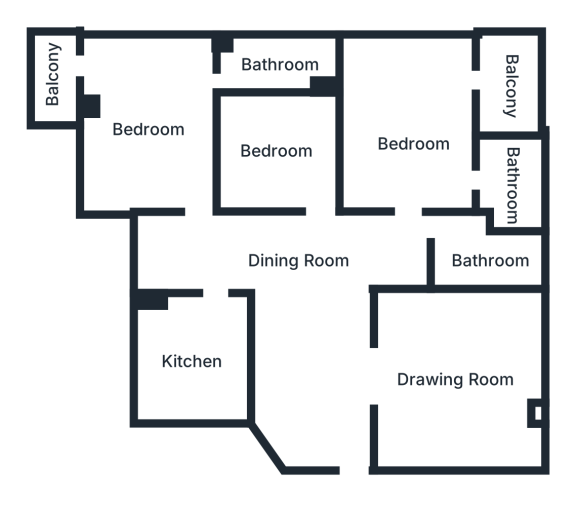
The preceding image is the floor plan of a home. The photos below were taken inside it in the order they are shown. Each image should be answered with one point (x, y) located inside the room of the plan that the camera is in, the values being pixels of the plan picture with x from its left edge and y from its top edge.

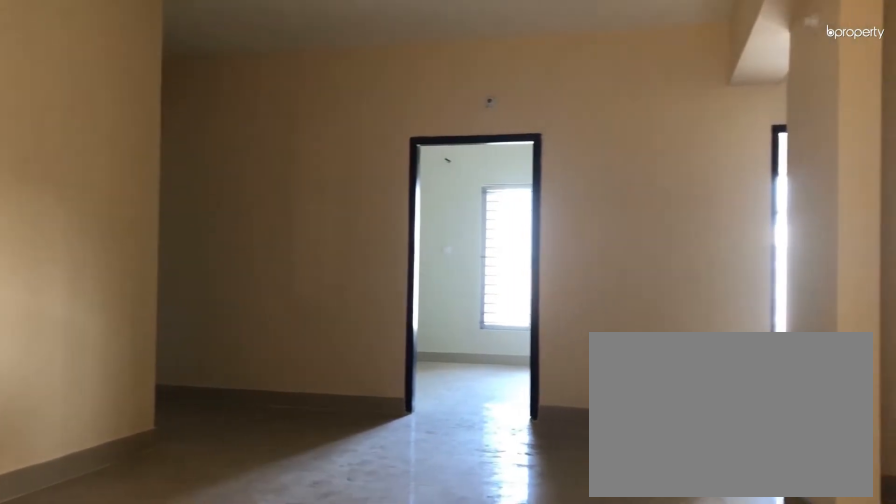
(302, 261)
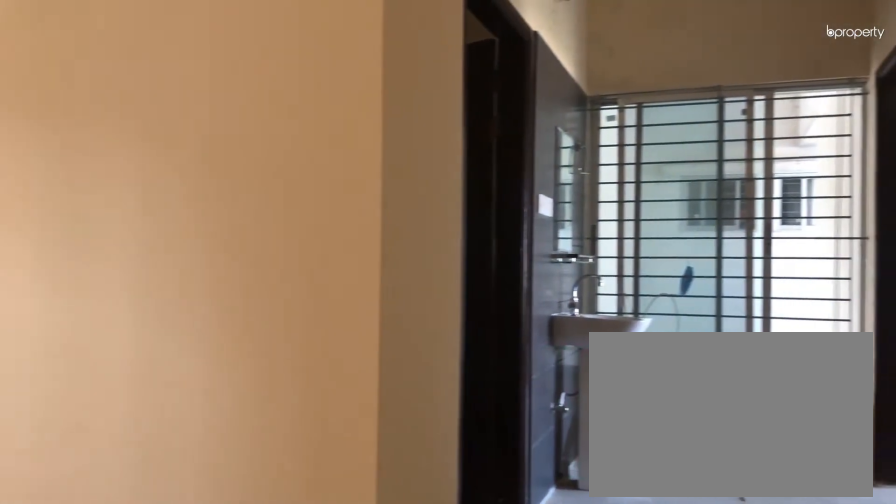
(302, 262)
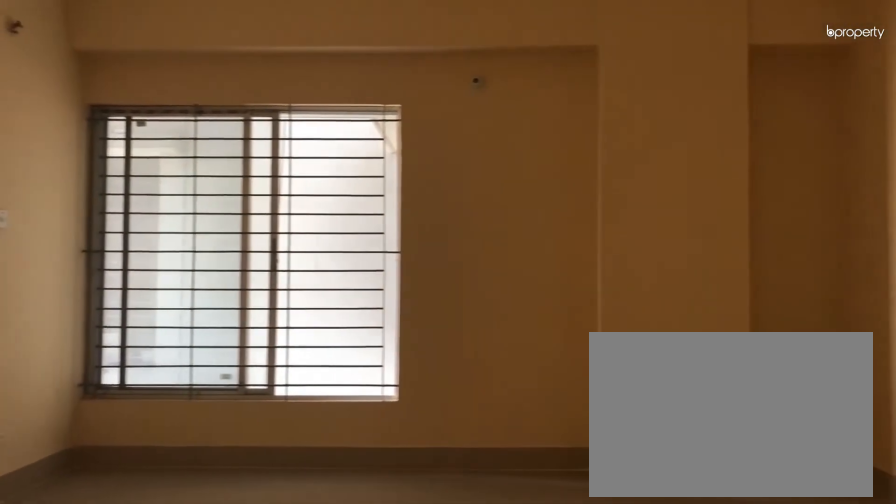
(459, 379)
